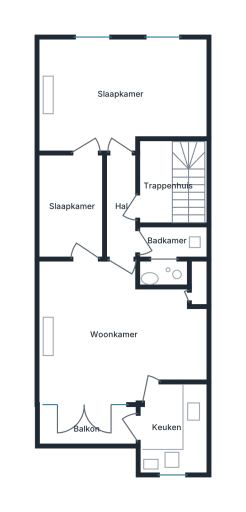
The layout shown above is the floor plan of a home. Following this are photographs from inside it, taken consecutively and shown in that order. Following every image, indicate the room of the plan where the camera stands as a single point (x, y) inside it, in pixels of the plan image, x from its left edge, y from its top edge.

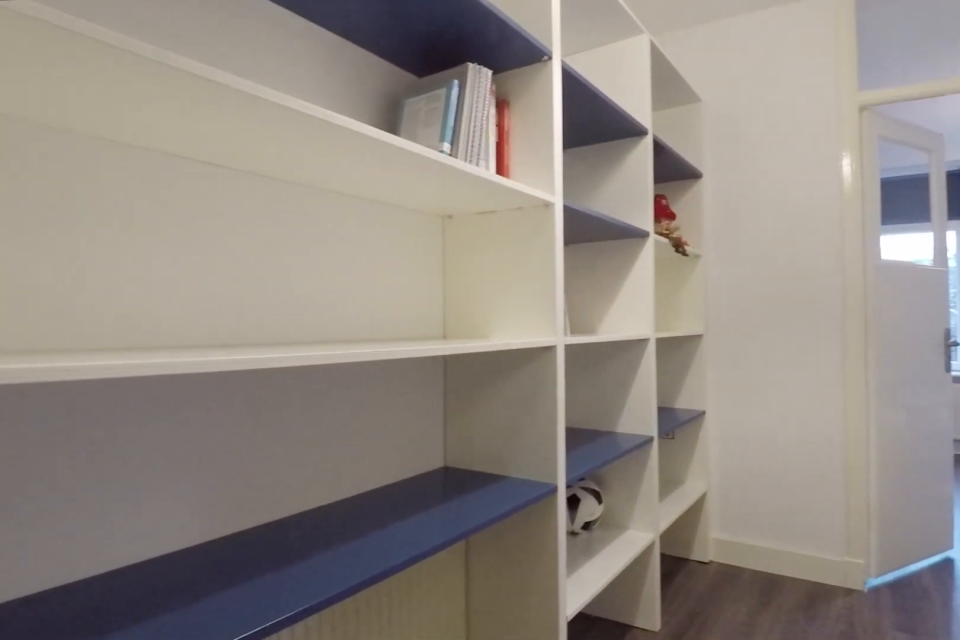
(72, 205)
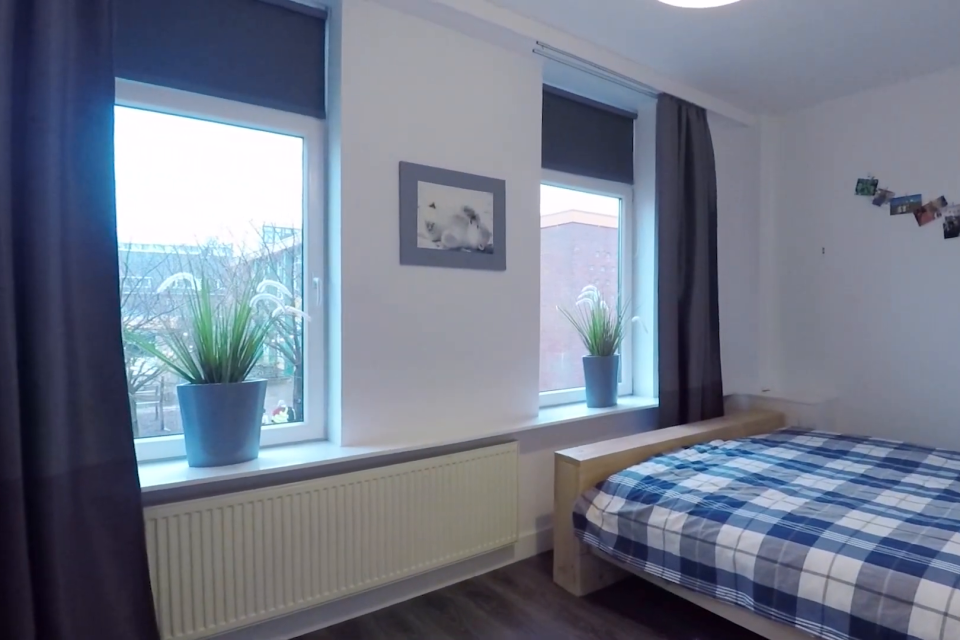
(122, 93)
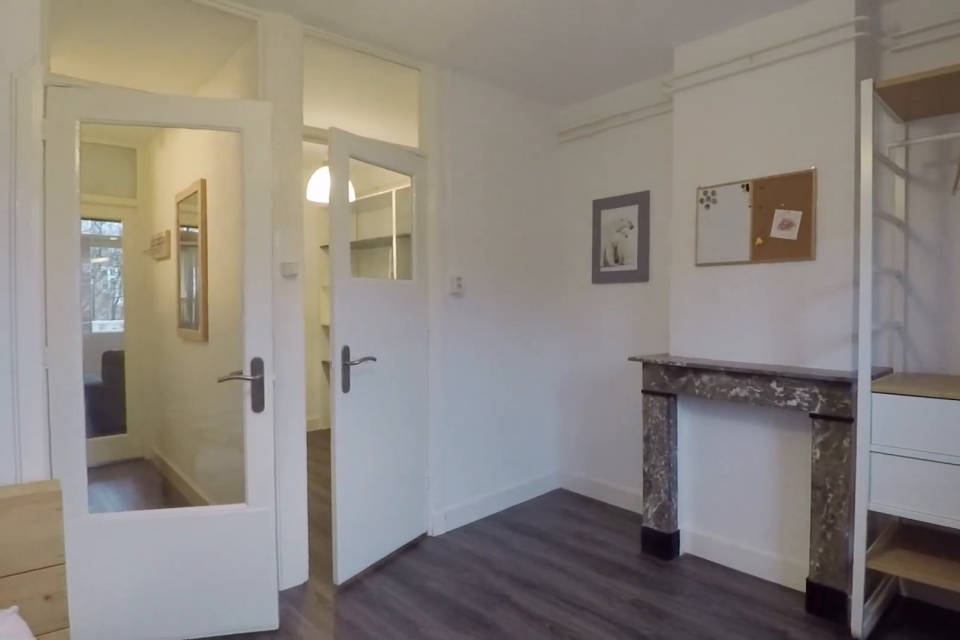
(122, 93)
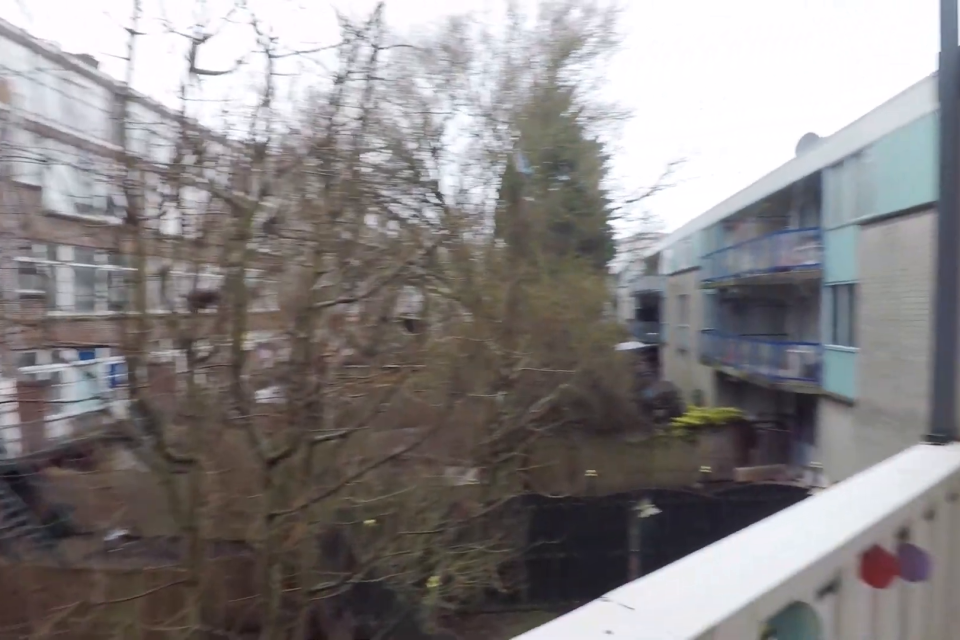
(86, 428)
